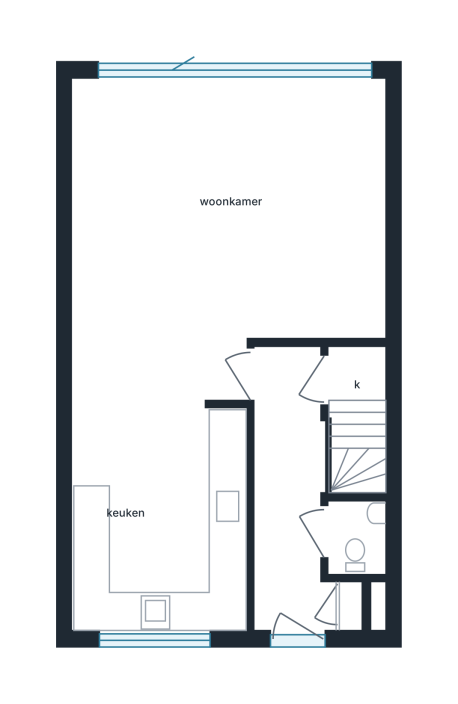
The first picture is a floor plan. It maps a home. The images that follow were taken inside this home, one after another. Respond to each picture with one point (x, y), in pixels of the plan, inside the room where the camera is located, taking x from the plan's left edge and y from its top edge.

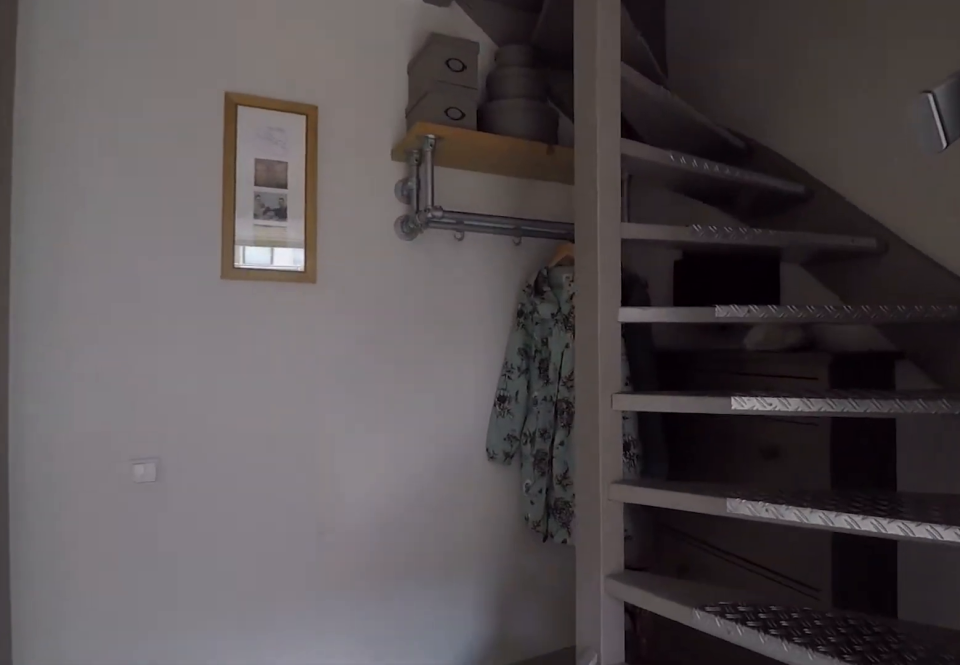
(290, 490)
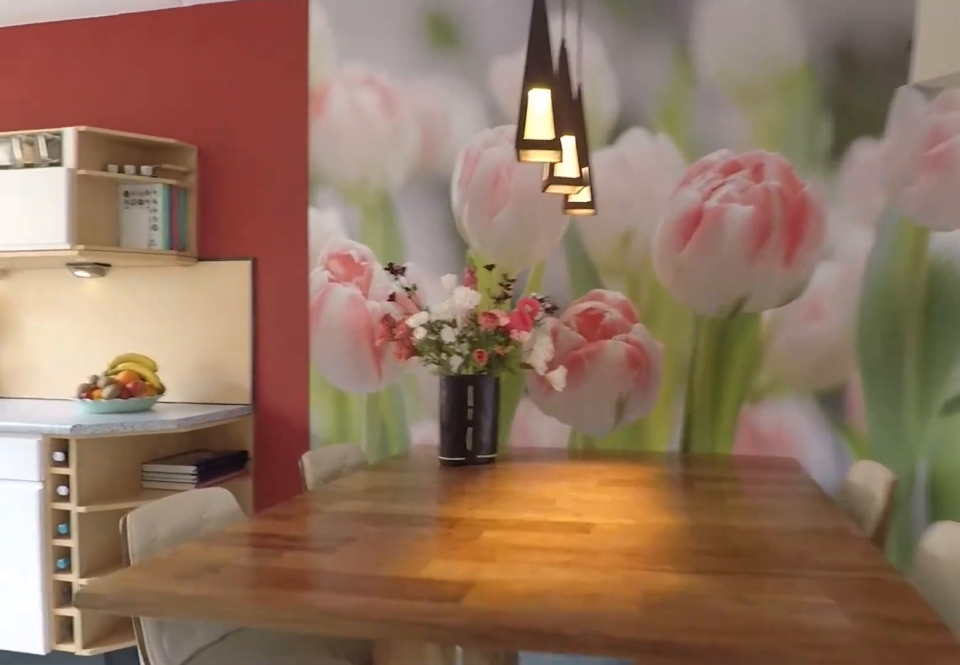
(288, 232)
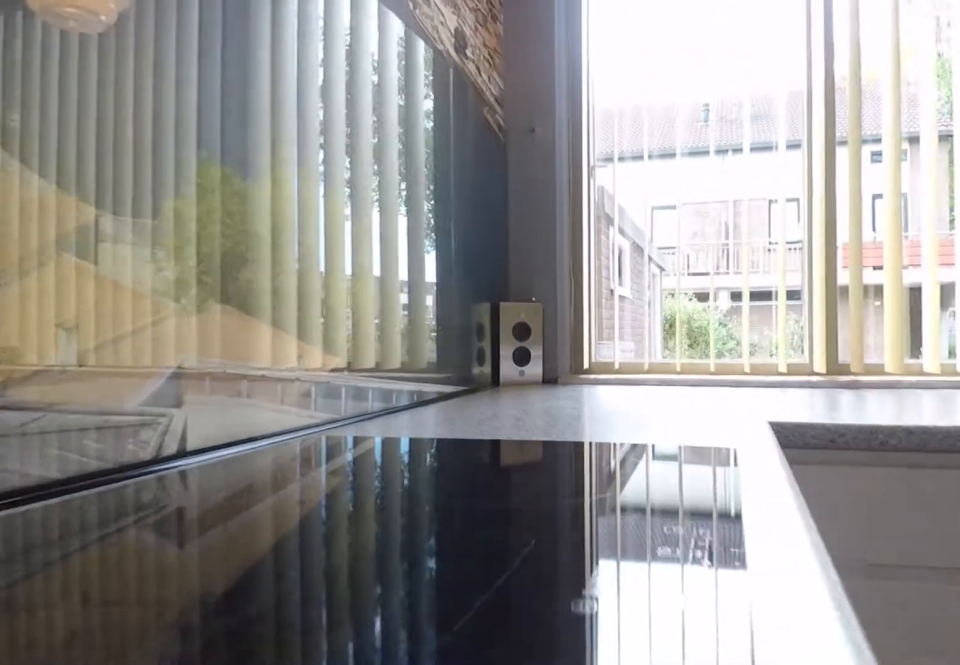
(158, 519)
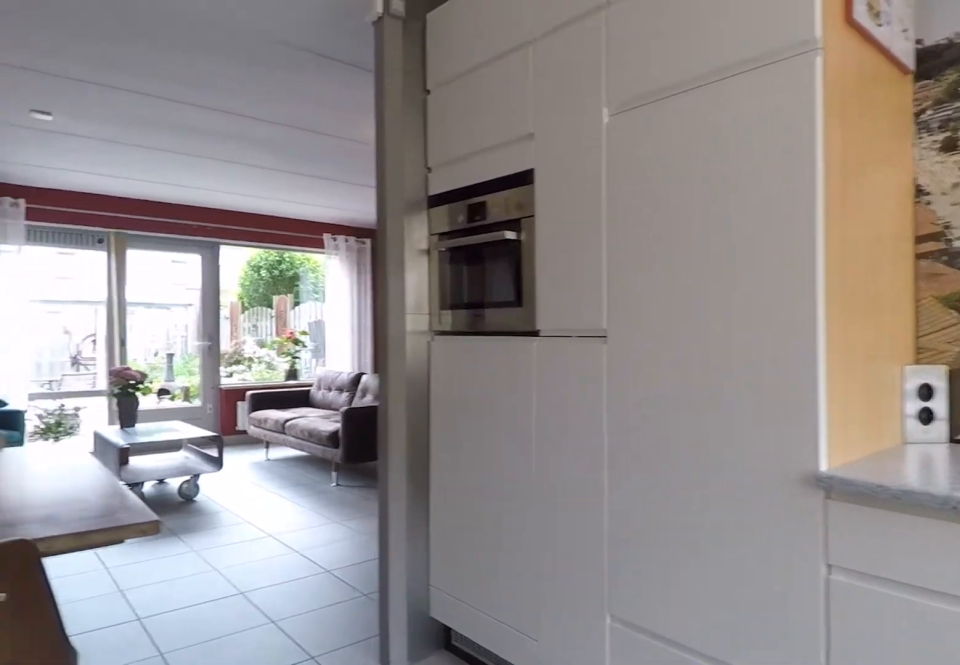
(158, 519)
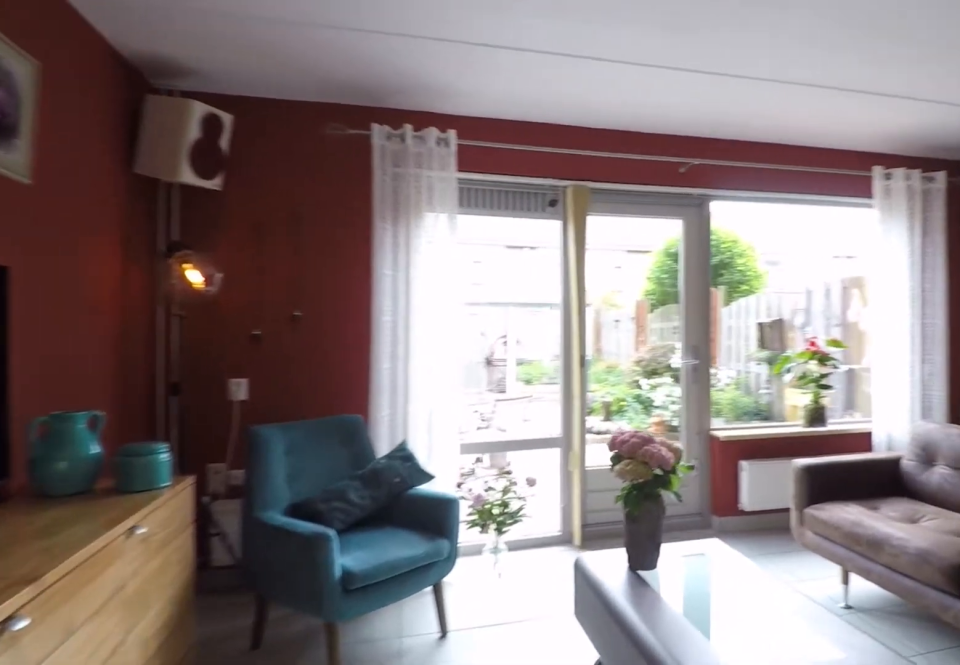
(287, 232)
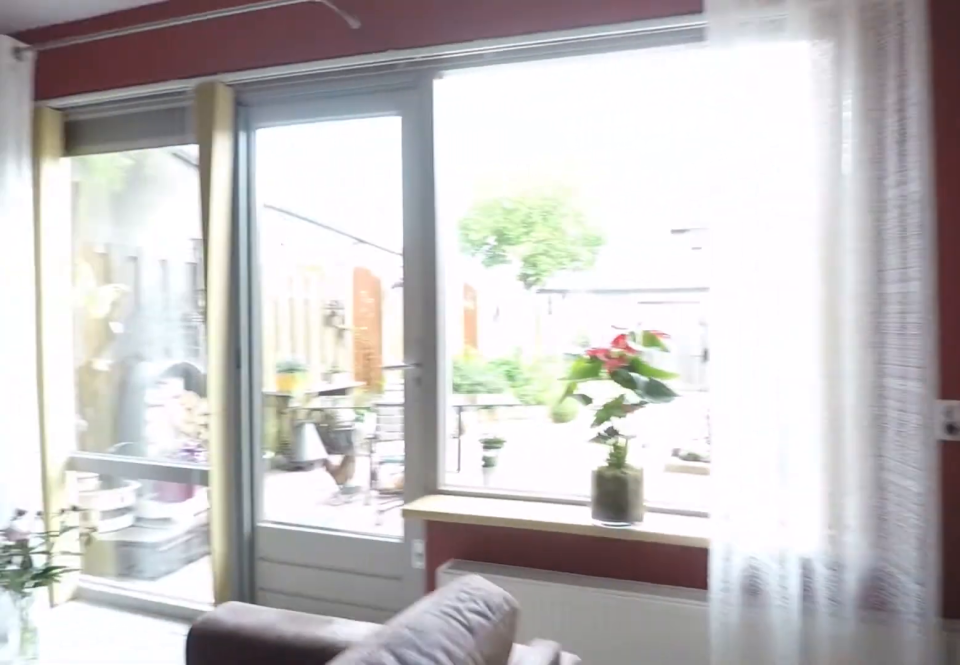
(287, 232)
